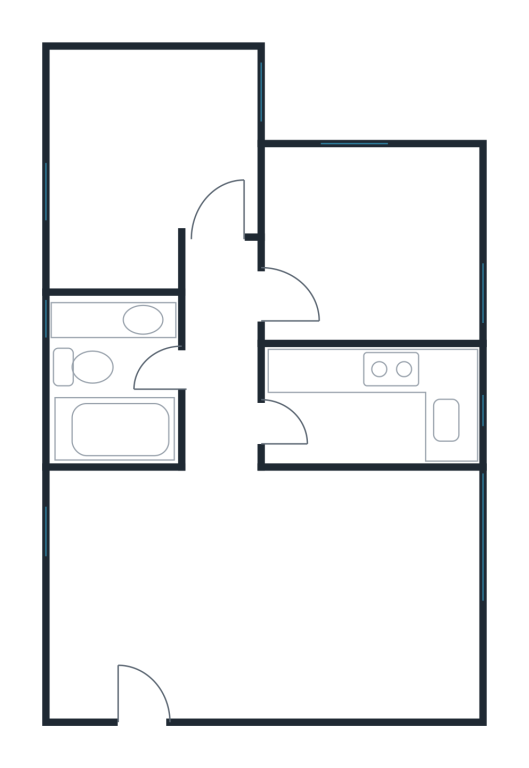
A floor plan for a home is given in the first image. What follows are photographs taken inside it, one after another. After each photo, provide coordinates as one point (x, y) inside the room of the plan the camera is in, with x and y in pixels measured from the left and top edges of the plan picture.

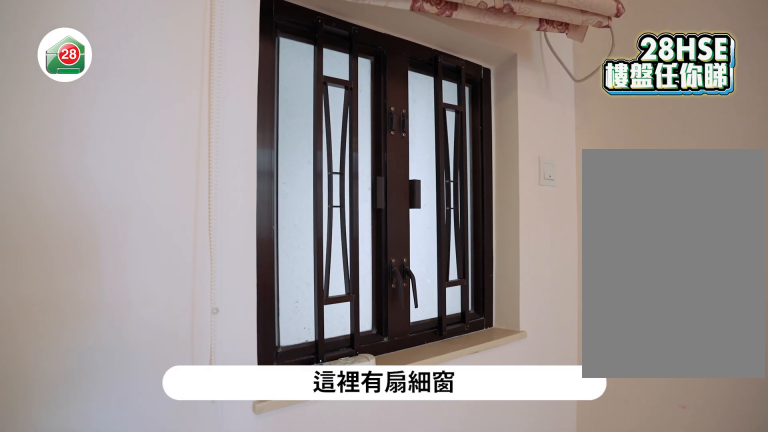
(233, 592)
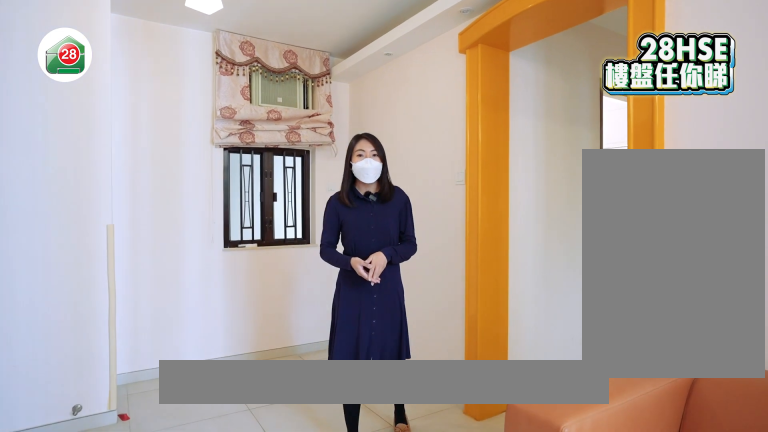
(233, 592)
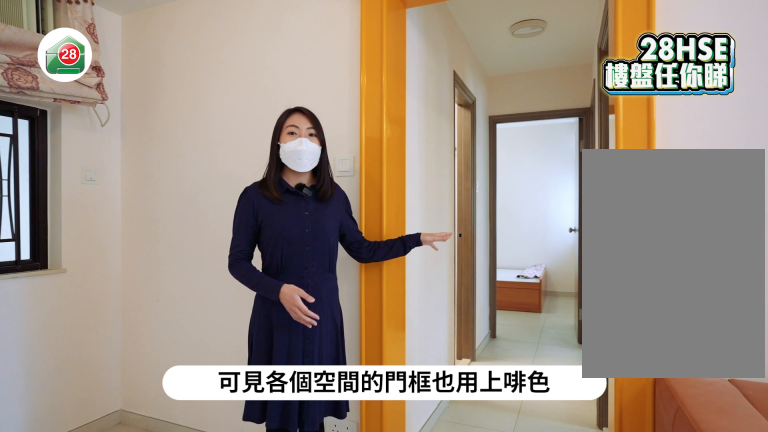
(233, 592)
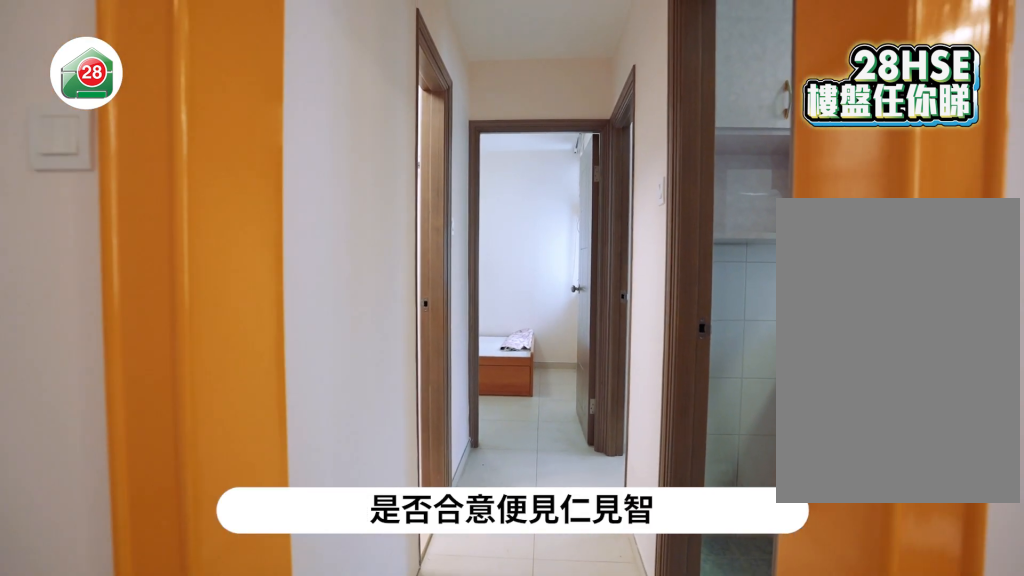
(233, 592)
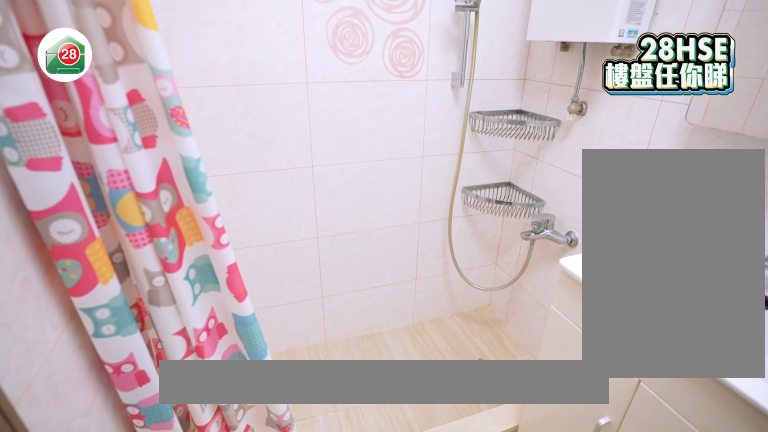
(132, 385)
